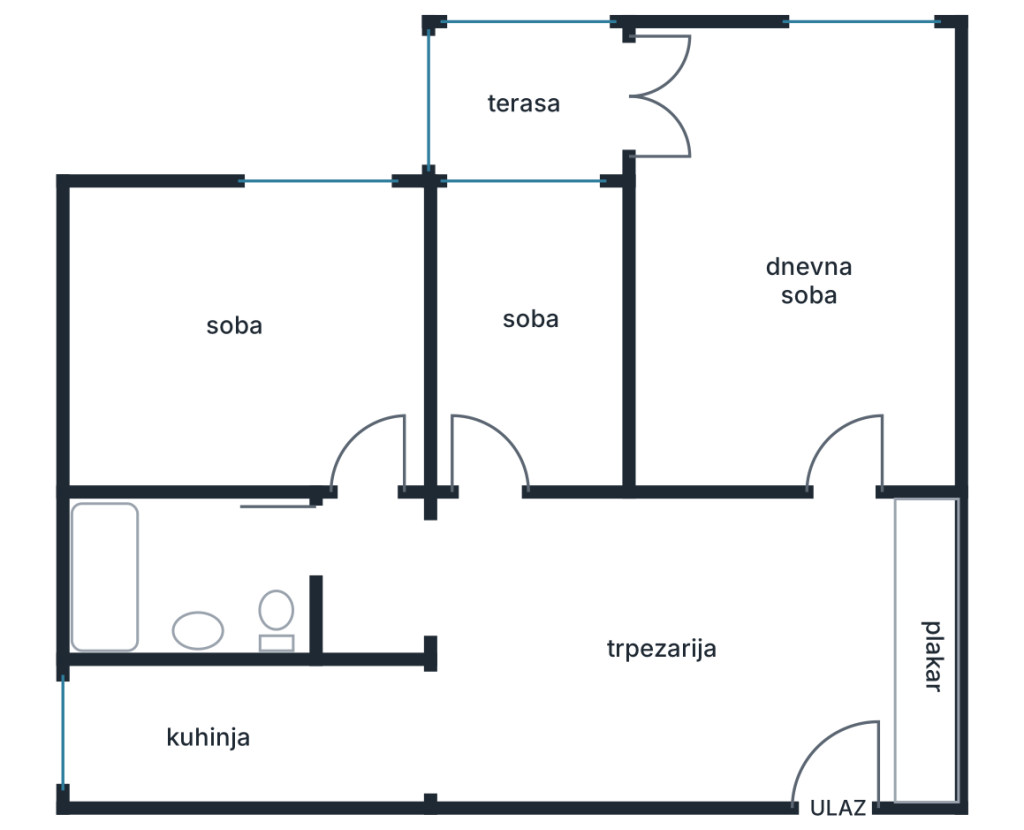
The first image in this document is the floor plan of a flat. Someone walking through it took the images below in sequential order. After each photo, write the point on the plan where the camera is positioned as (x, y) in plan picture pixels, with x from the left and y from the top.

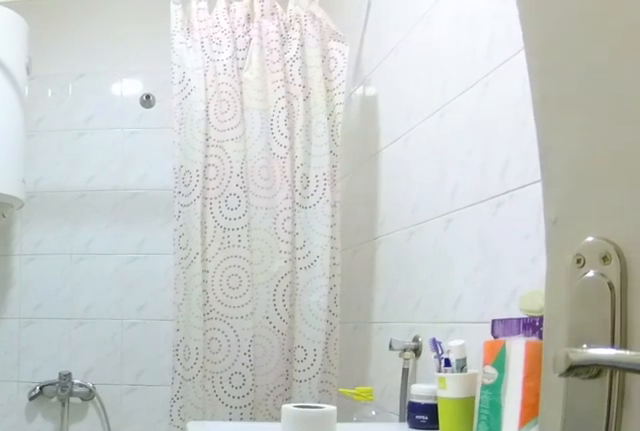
(335, 542)
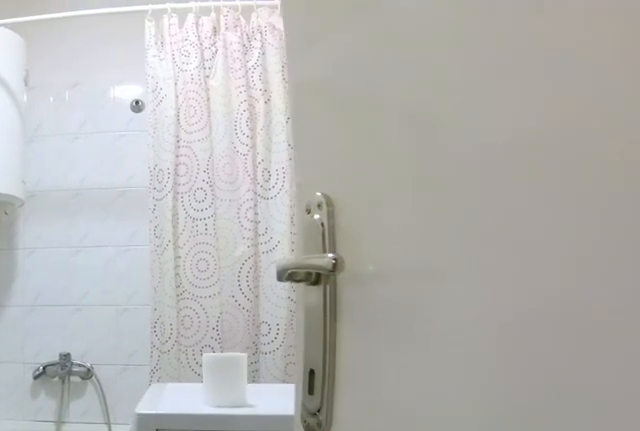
(346, 520)
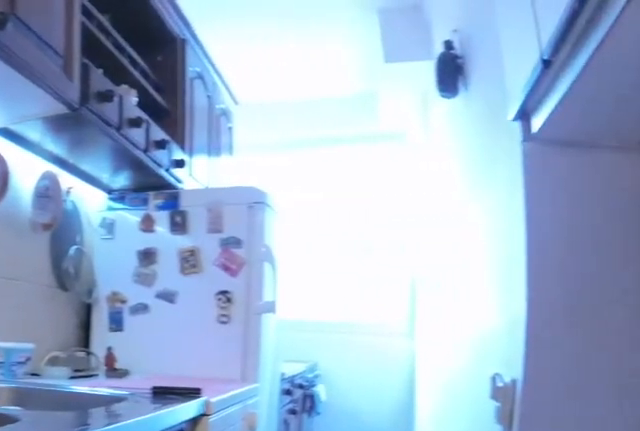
(480, 707)
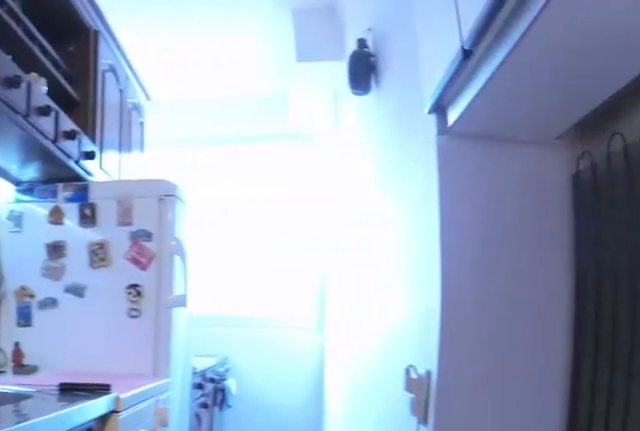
(470, 719)
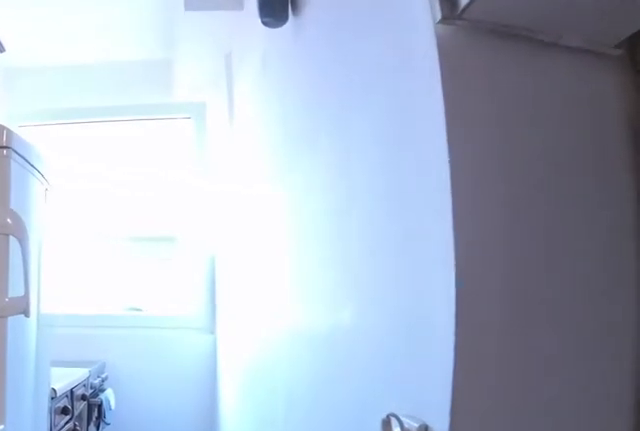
(403, 732)
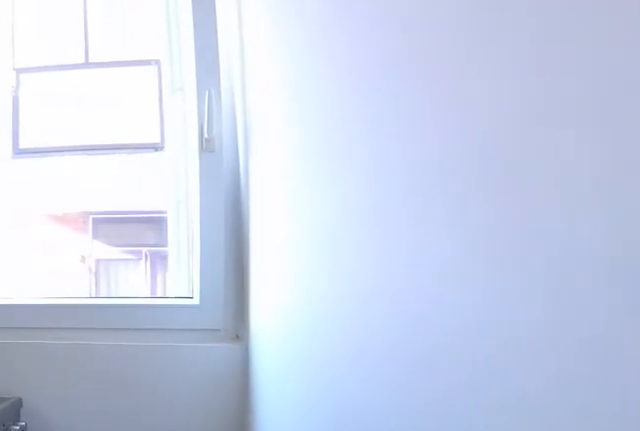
(257, 727)
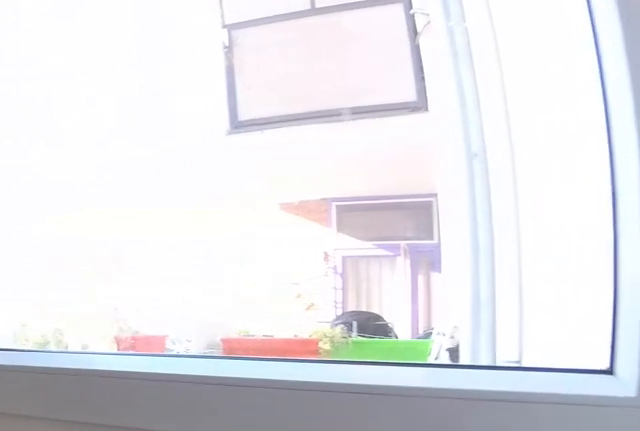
(137, 718)
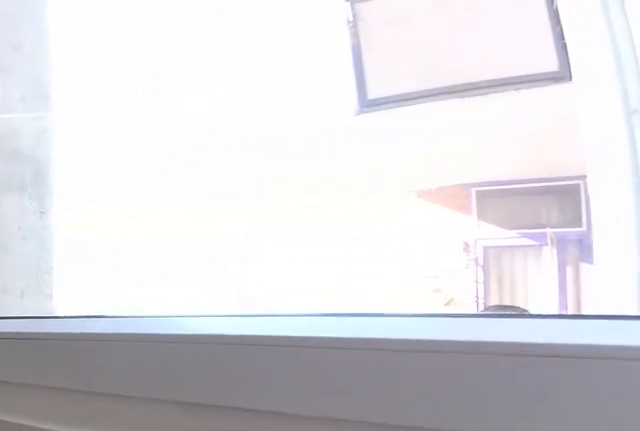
(131, 706)
